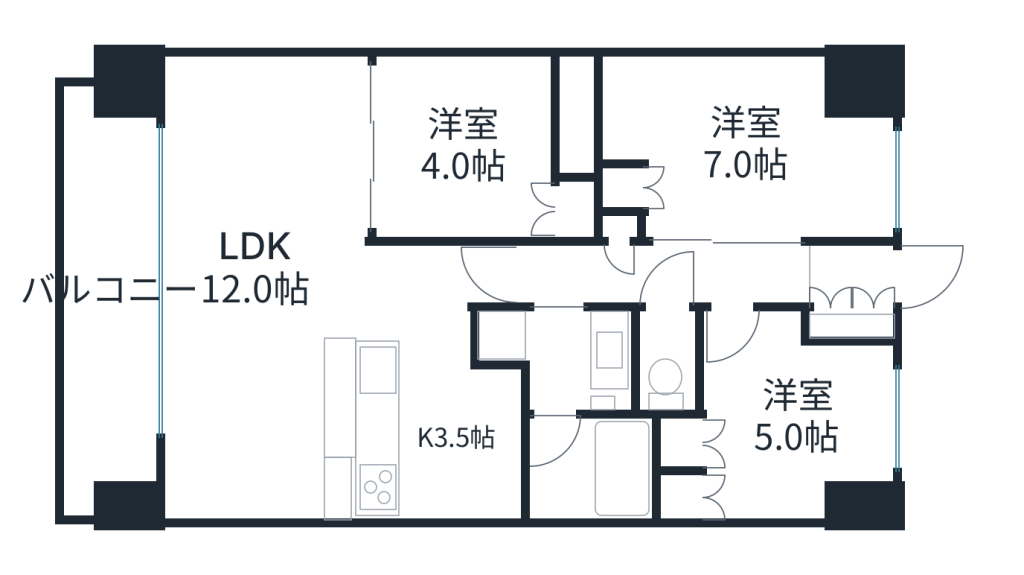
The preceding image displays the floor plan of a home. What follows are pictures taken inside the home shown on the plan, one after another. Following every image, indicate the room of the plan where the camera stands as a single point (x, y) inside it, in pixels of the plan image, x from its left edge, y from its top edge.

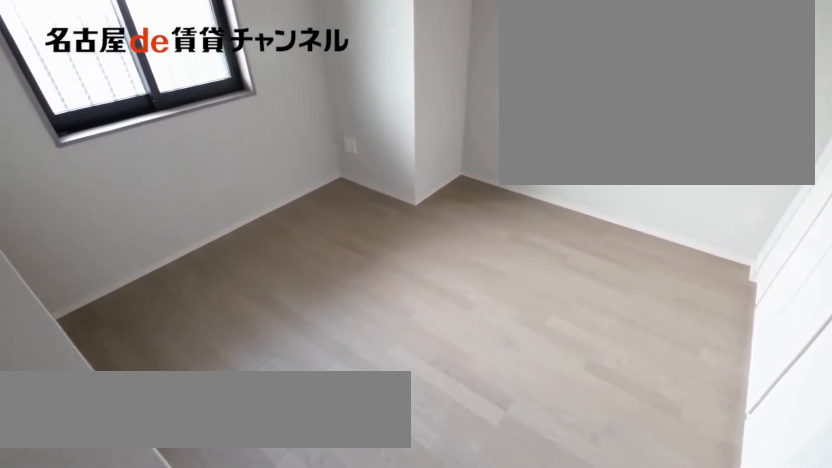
(797, 419)
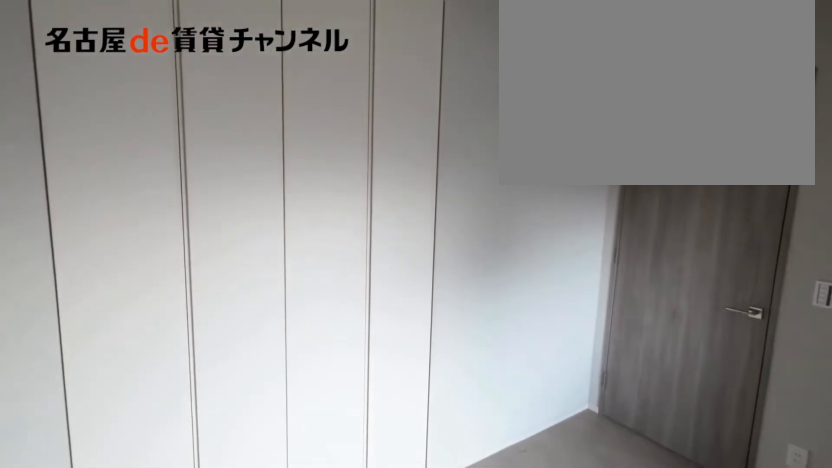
(797, 419)
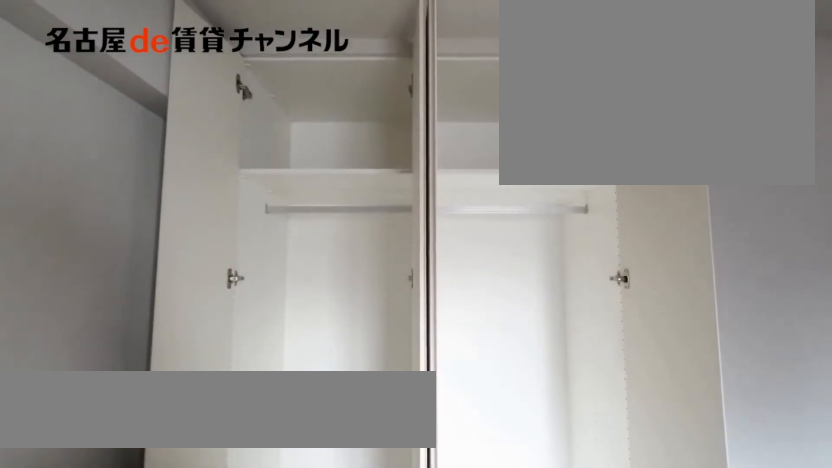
(680, 467)
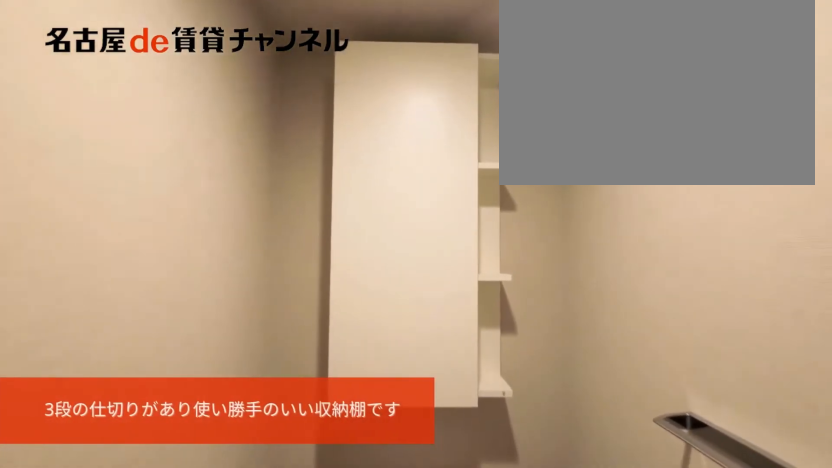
(669, 364)
